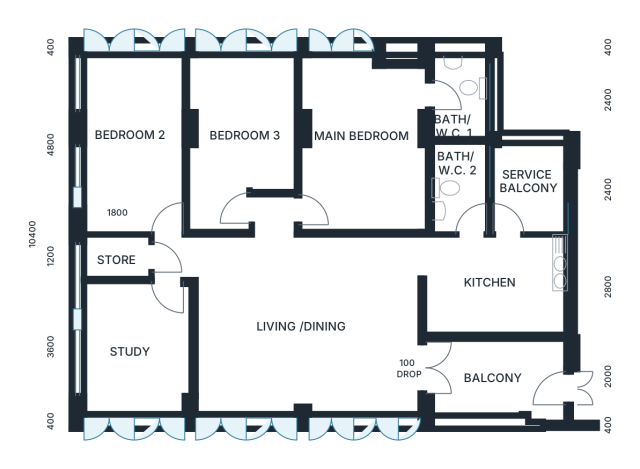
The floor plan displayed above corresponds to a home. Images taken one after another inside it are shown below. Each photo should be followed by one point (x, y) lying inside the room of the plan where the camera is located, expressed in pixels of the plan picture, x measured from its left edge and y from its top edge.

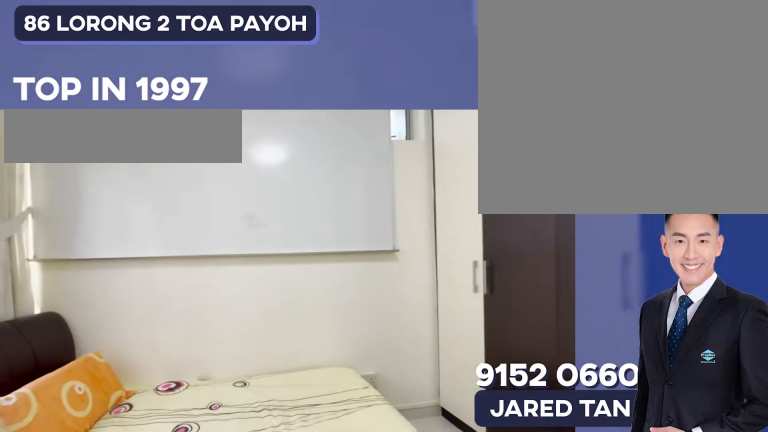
(139, 350)
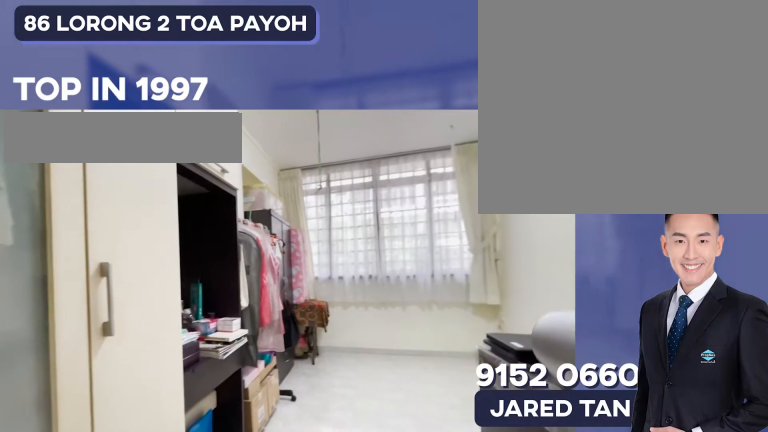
(241, 141)
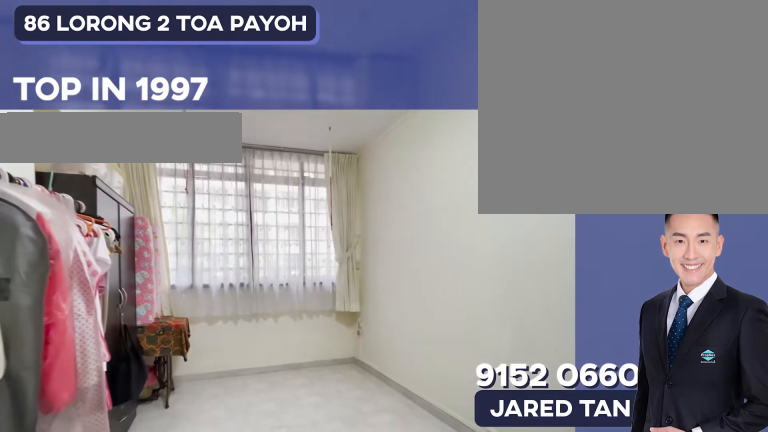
(241, 141)
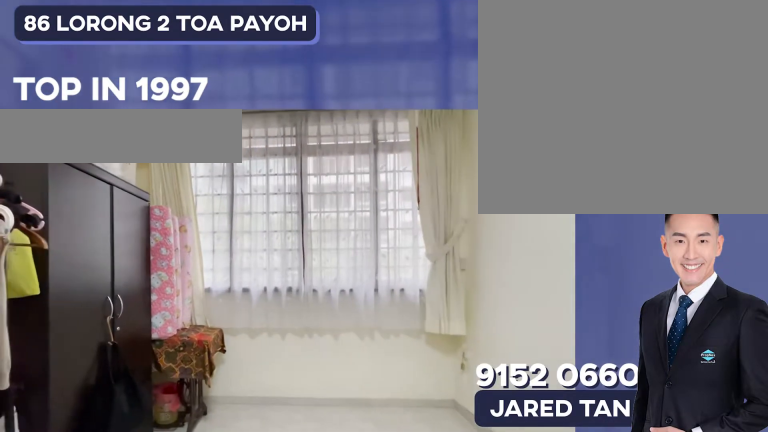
(241, 141)
